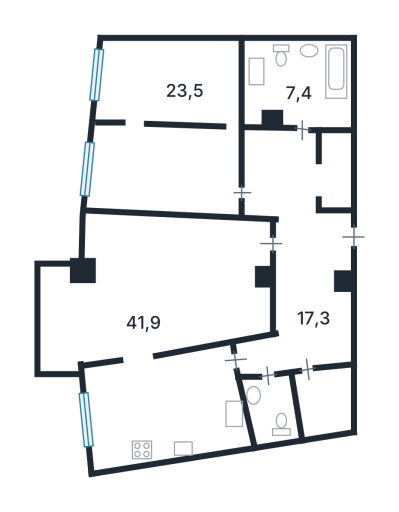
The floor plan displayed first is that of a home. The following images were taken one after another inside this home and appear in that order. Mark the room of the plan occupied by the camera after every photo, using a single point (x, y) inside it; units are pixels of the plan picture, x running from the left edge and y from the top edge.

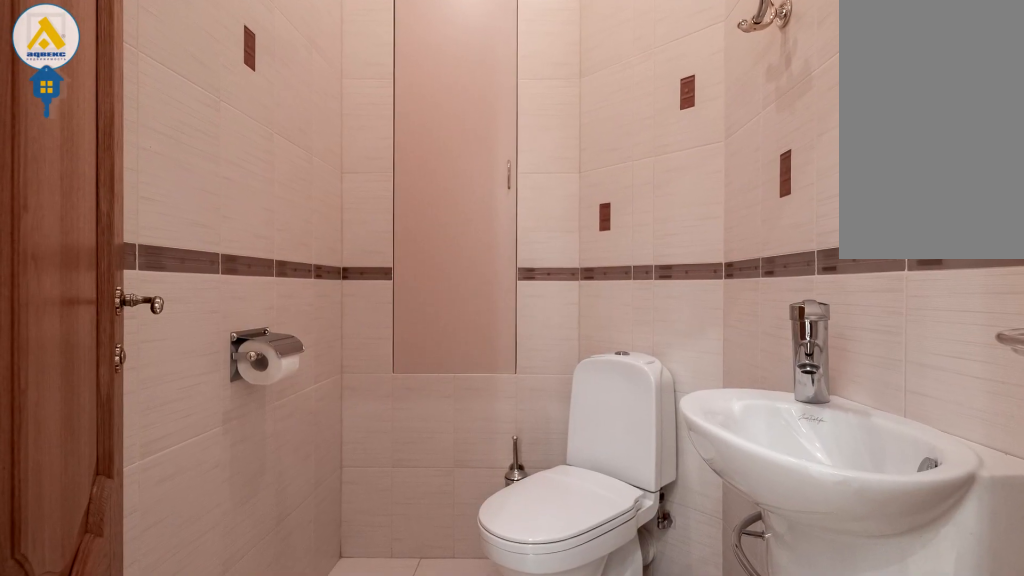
(274, 395)
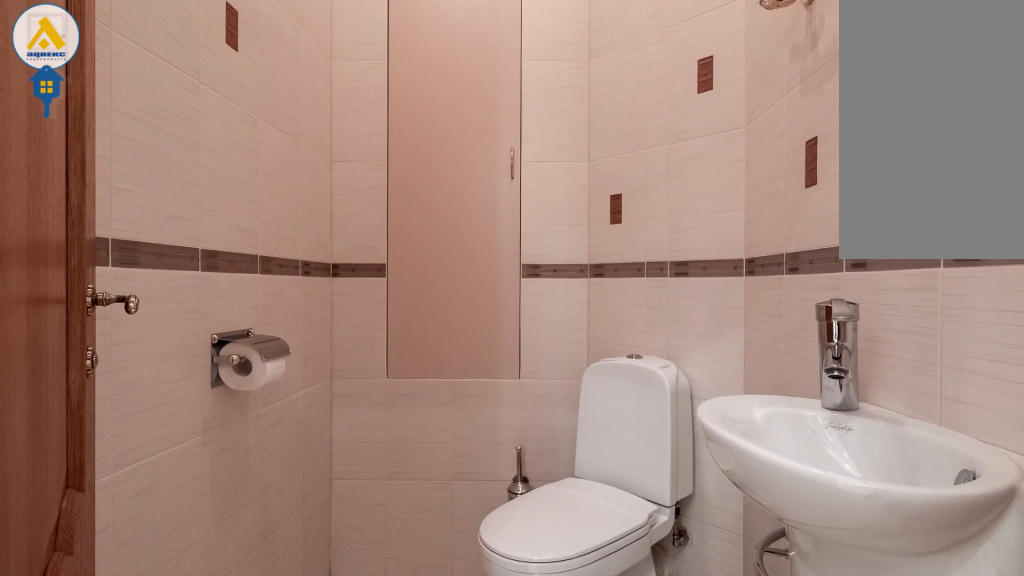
(274, 395)
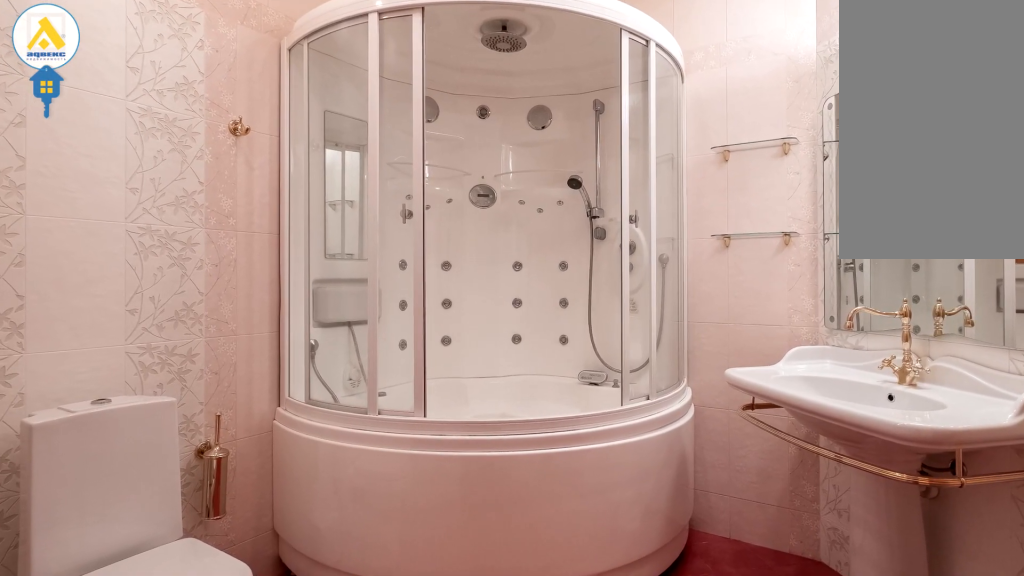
(295, 82)
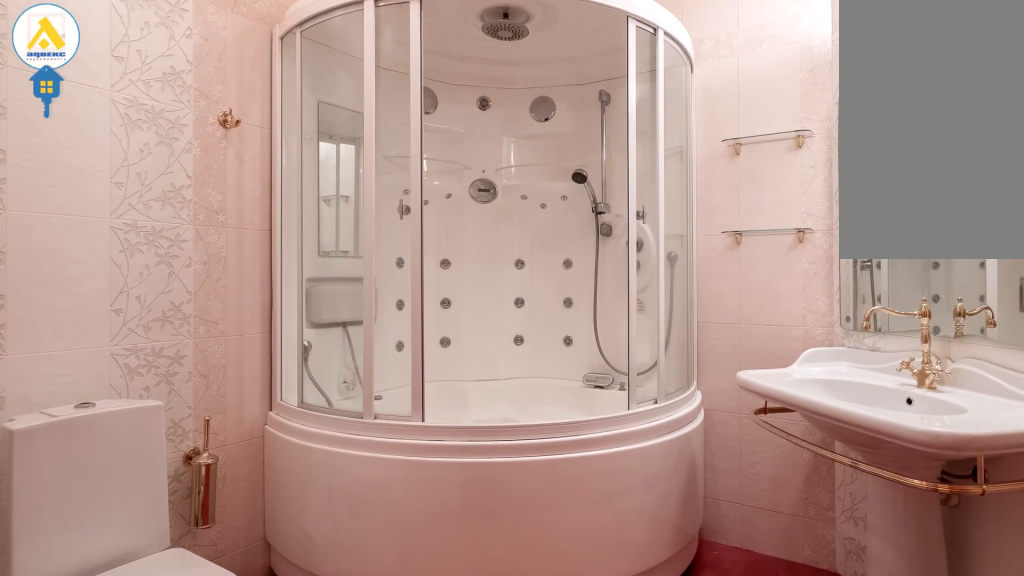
(296, 80)
